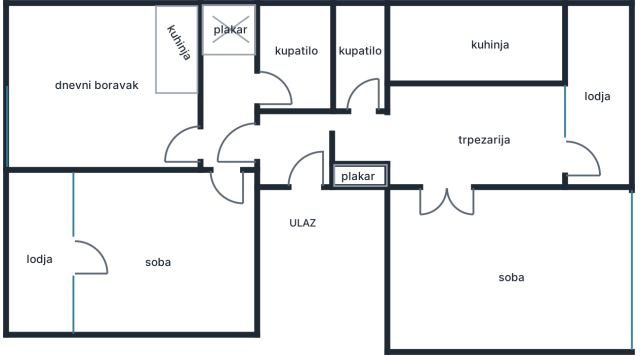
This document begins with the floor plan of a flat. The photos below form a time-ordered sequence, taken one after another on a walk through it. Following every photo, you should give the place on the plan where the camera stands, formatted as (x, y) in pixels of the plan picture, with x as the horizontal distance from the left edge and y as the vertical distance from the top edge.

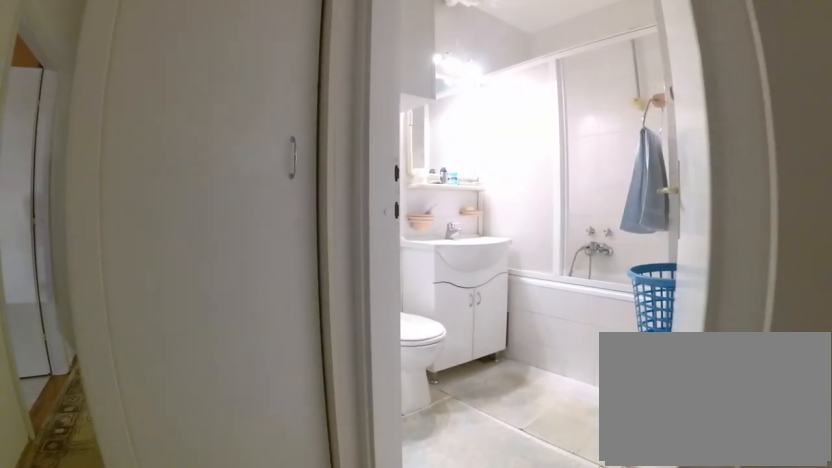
(230, 107)
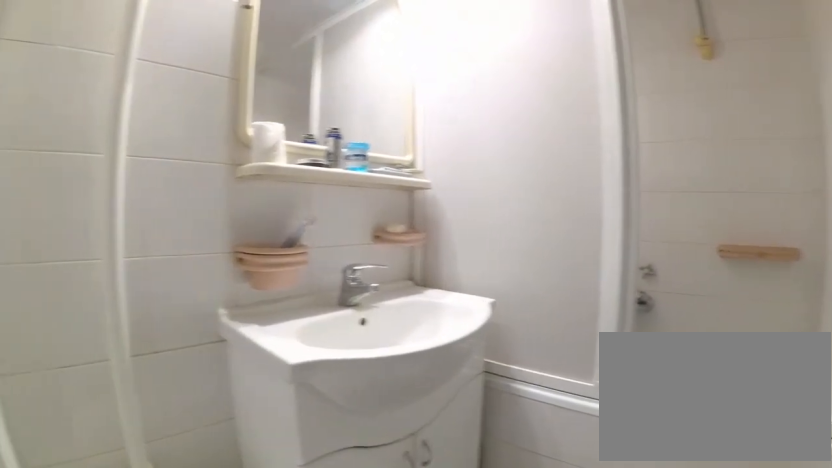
(284, 98)
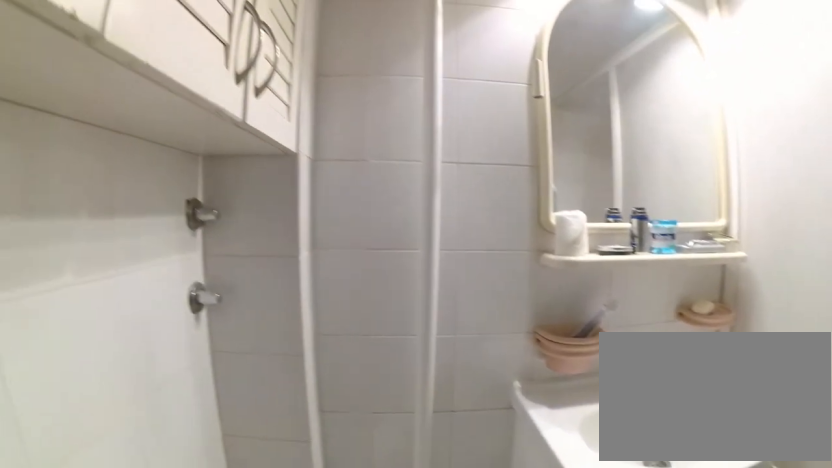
(299, 93)
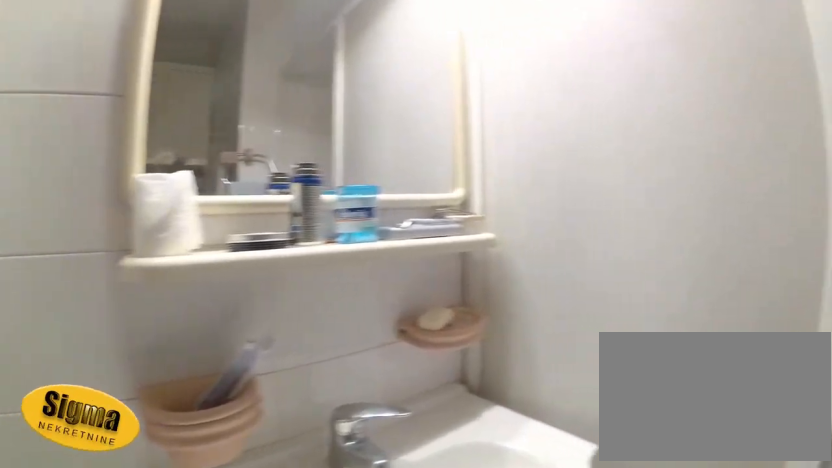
(284, 85)
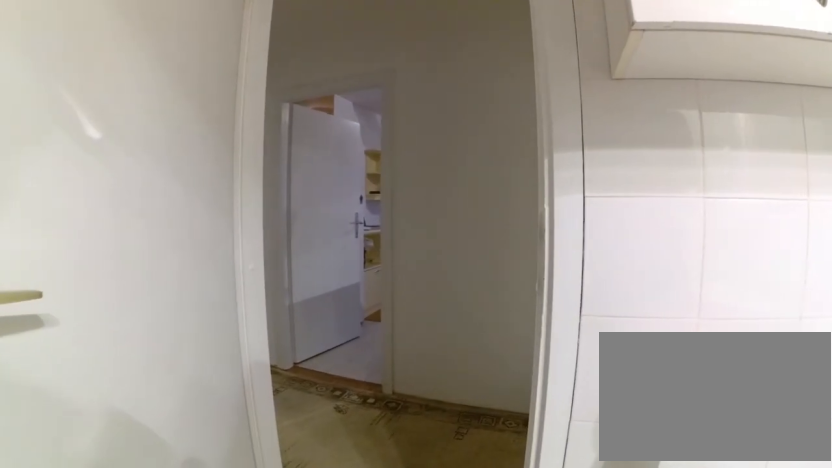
(296, 74)
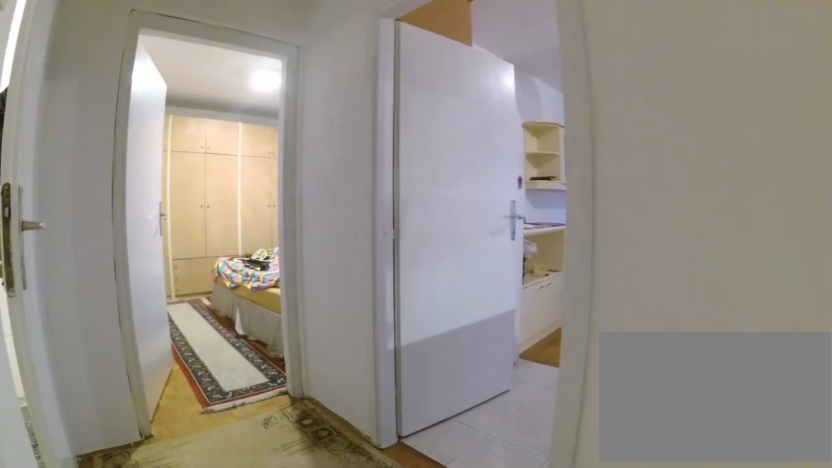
(235, 58)
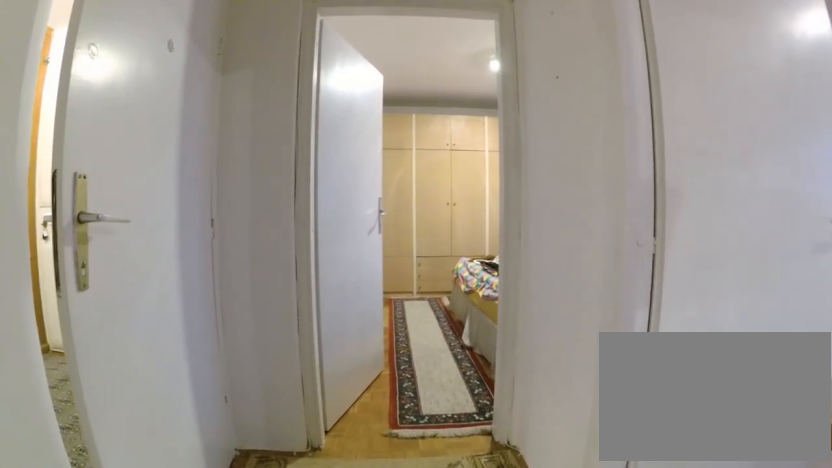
(233, 76)
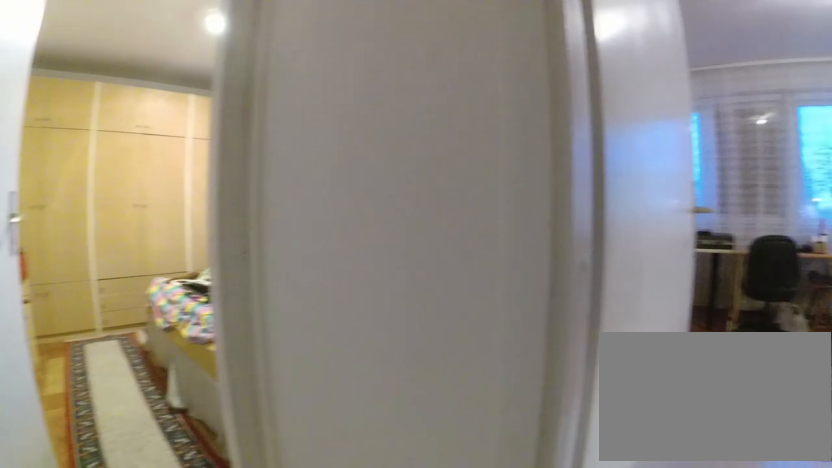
(237, 115)
